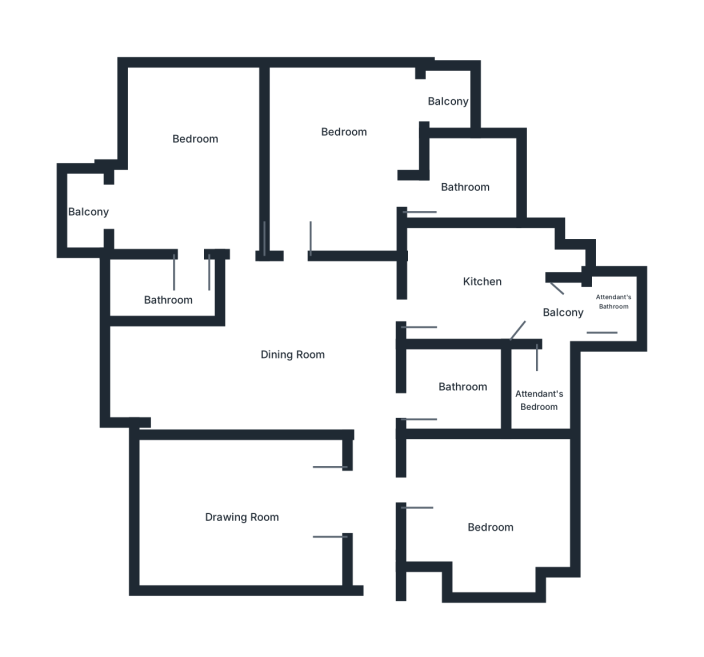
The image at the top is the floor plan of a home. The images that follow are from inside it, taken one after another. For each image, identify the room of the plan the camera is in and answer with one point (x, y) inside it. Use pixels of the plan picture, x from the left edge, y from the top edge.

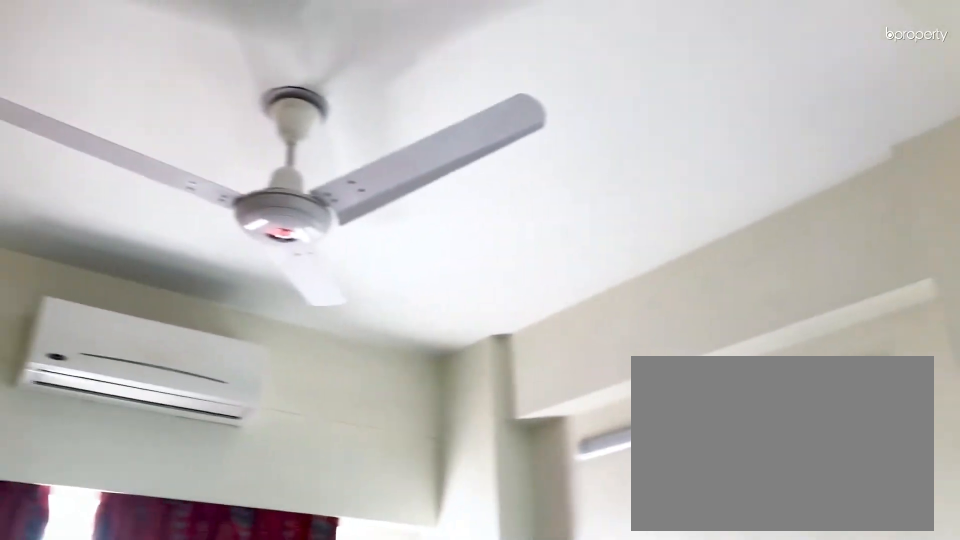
(505, 510)
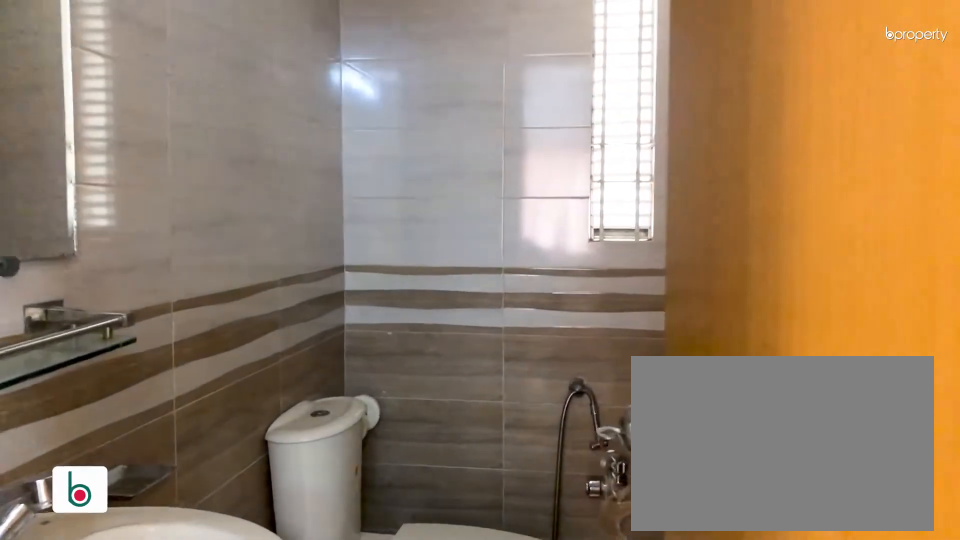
(451, 389)
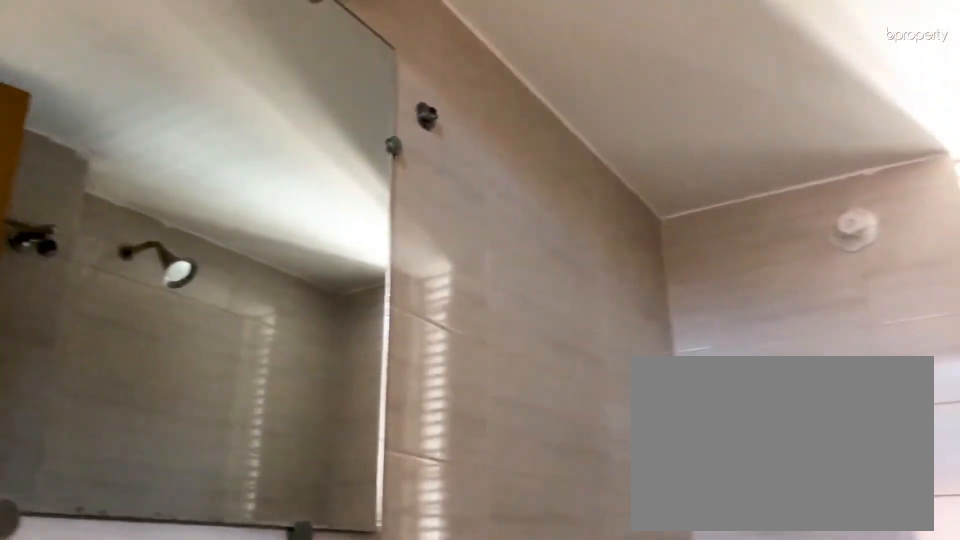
(451, 389)
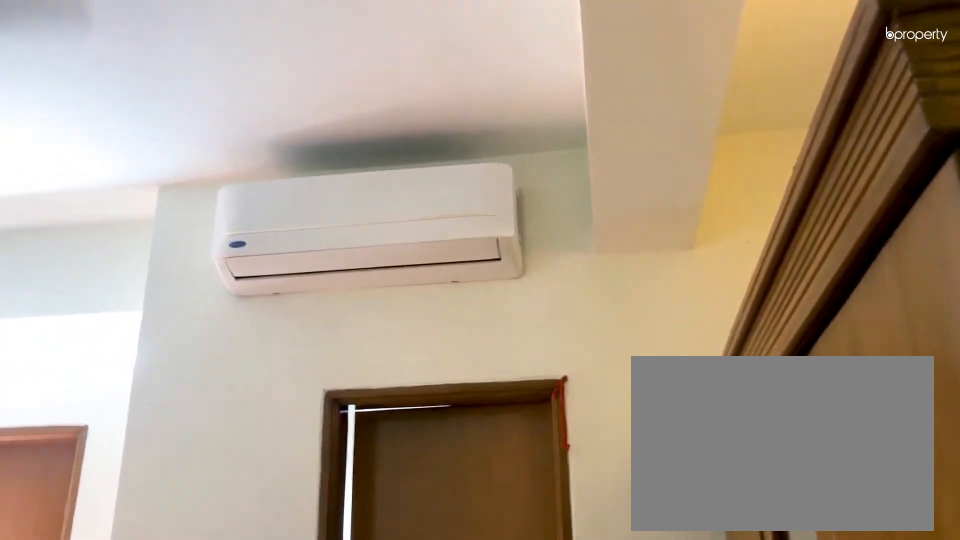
(345, 144)
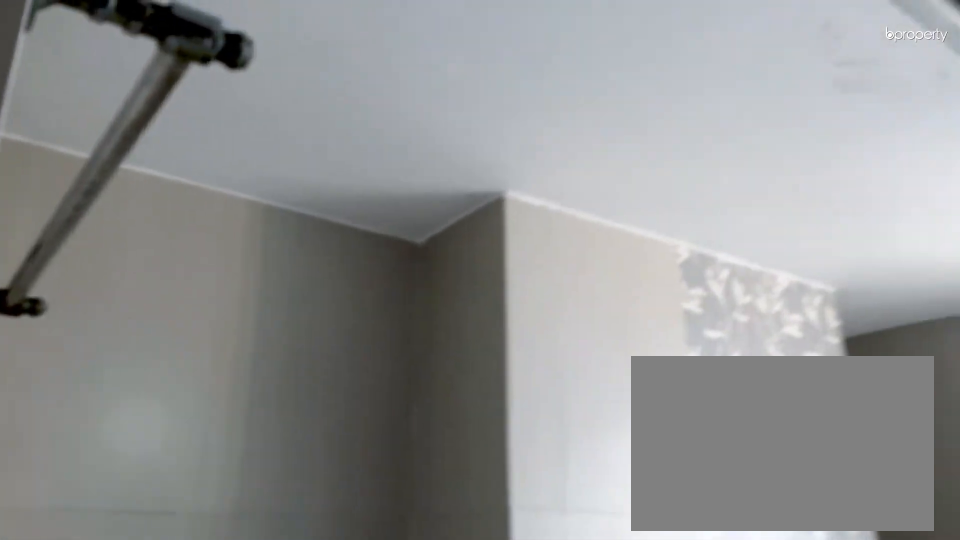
(478, 195)
